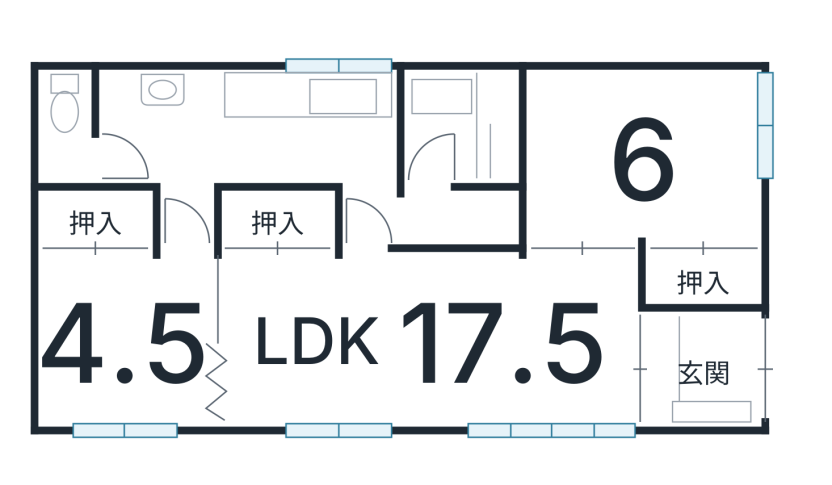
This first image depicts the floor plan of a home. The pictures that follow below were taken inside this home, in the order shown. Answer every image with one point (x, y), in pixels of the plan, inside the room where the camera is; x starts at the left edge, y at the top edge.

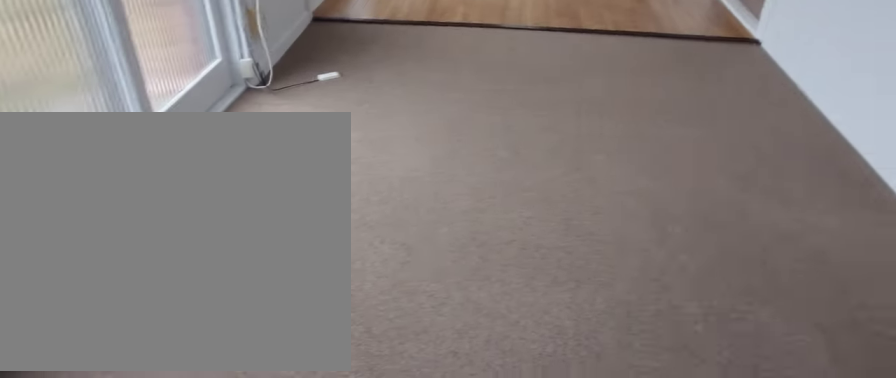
(339, 331)
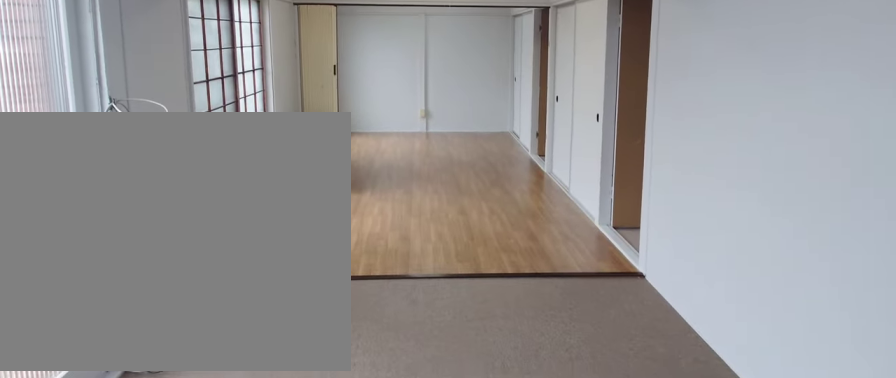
(339, 331)
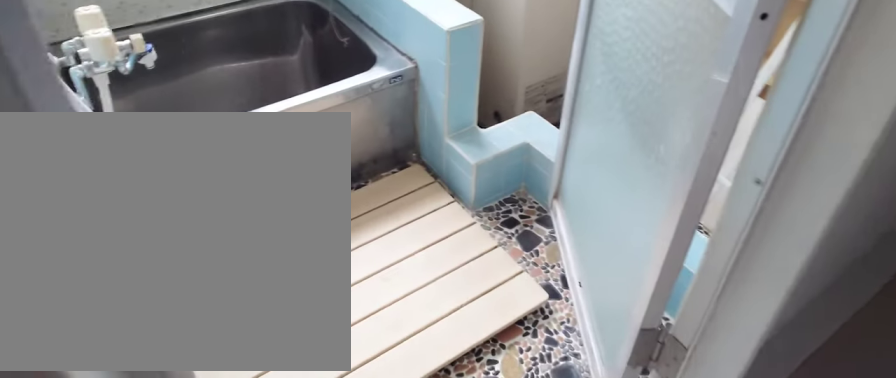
(457, 123)
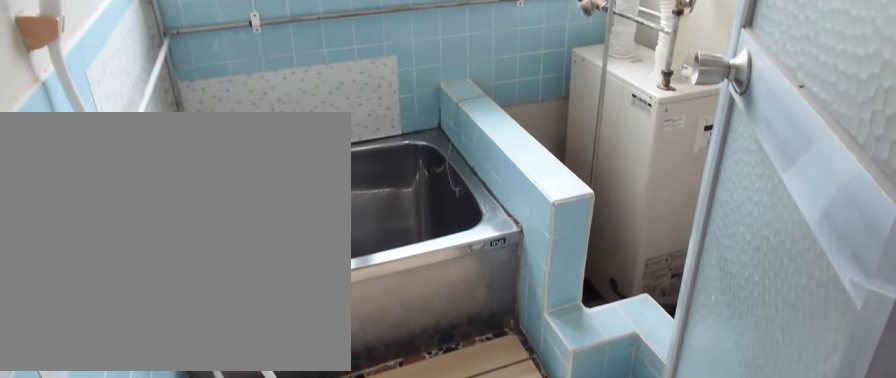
(457, 123)
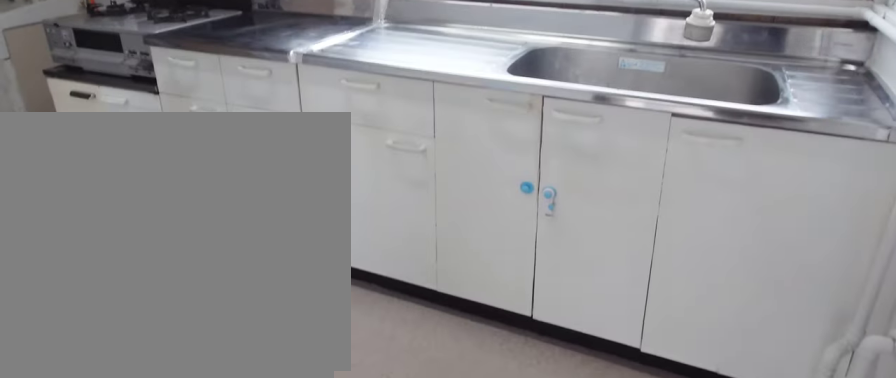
(278, 123)
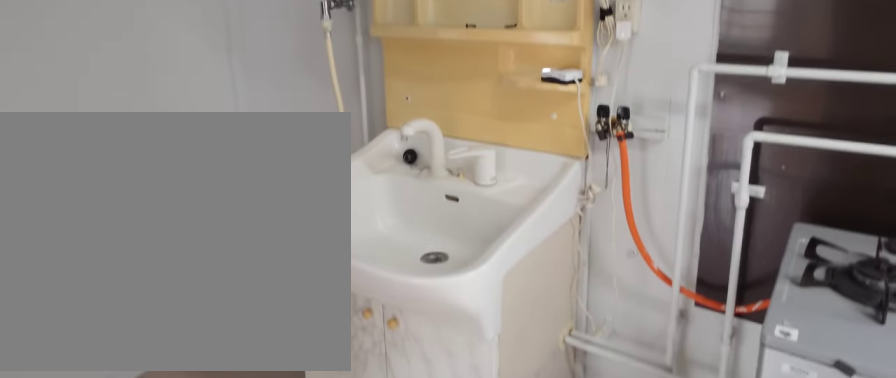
(161, 122)
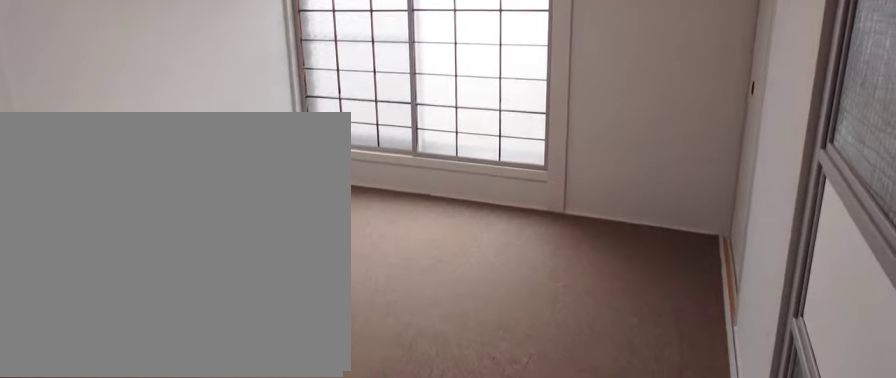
(642, 167)
